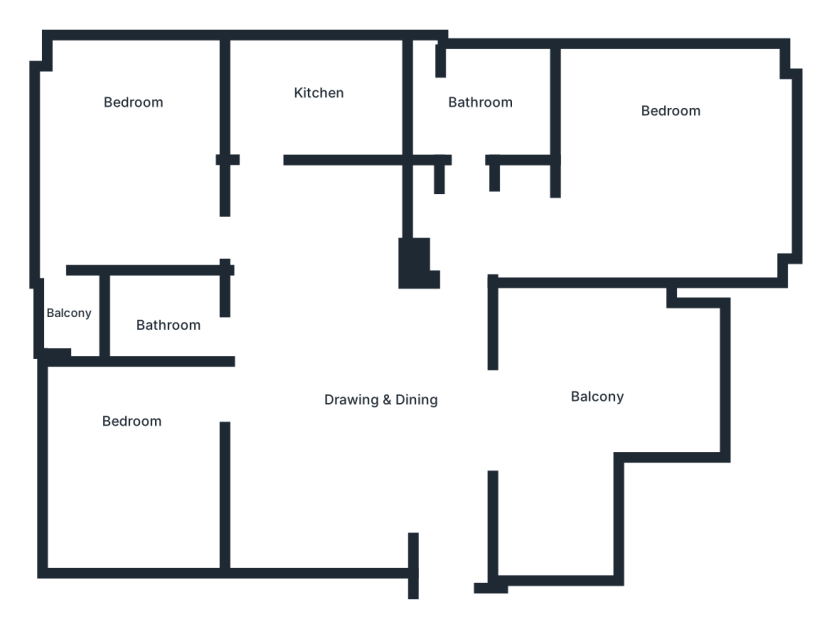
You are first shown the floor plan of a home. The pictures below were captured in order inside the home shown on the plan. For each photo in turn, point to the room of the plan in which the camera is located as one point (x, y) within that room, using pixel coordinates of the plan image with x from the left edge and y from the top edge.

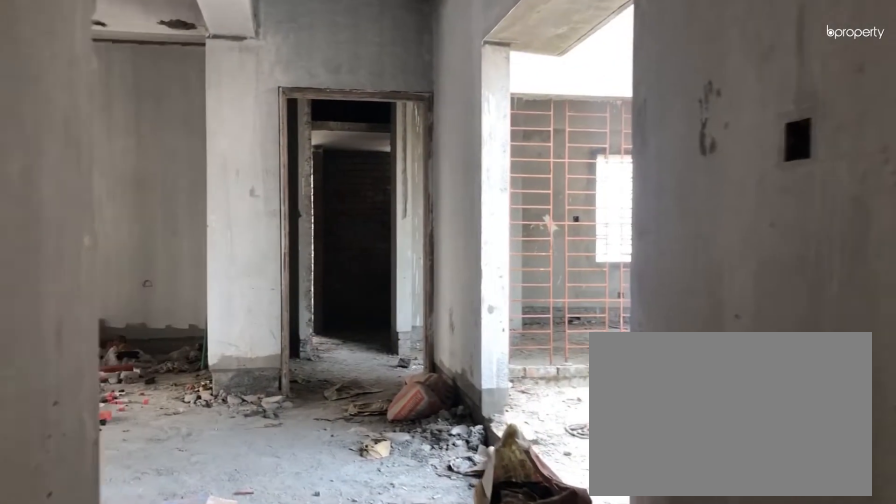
(451, 547)
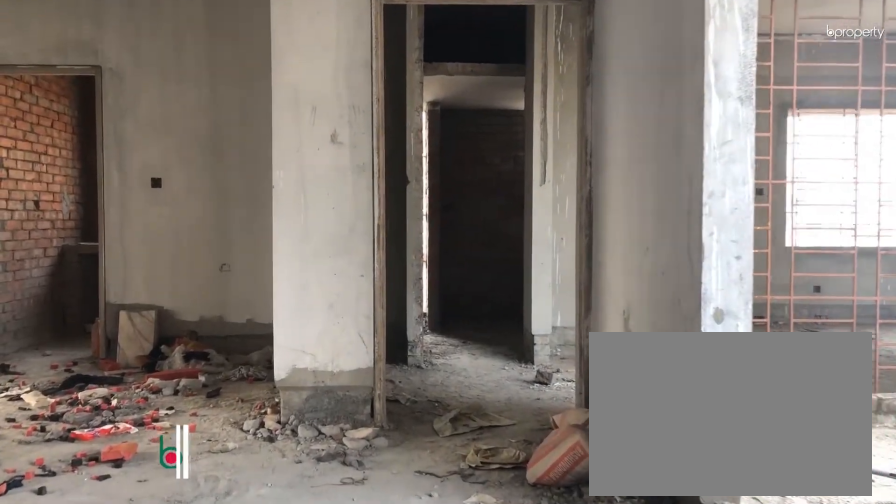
(375, 403)
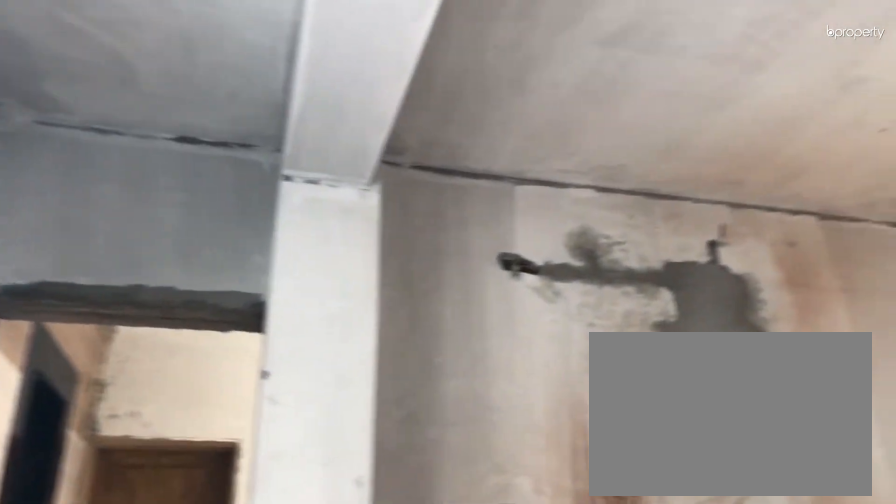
(374, 403)
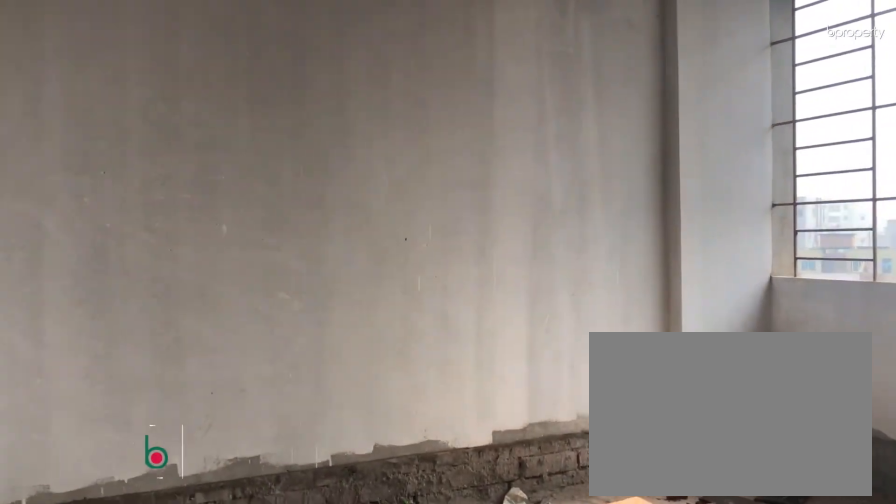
(131, 471)
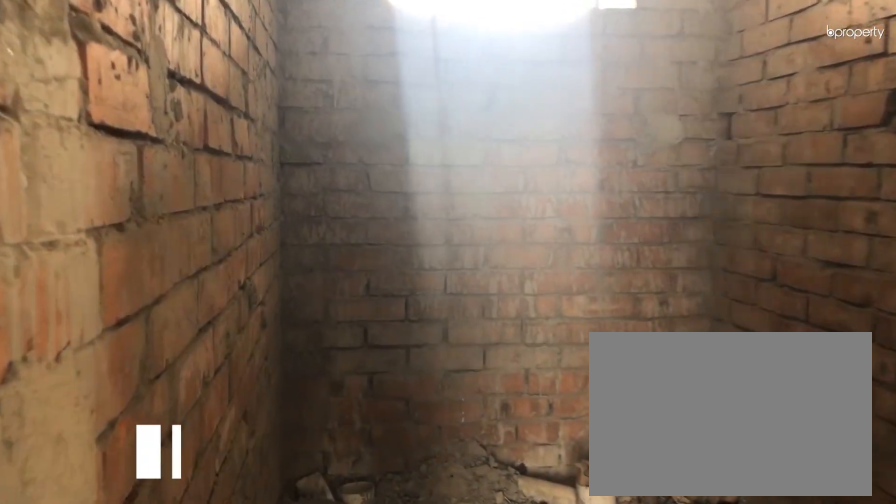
(165, 322)
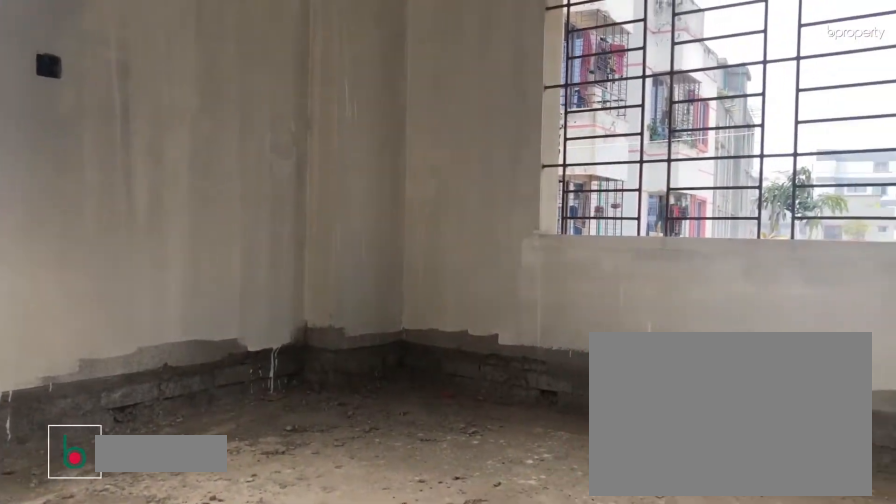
(127, 156)
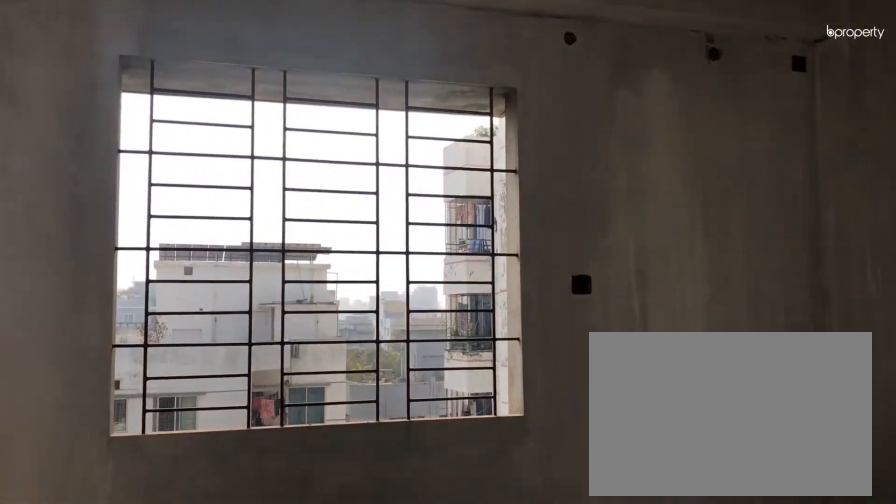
(127, 156)
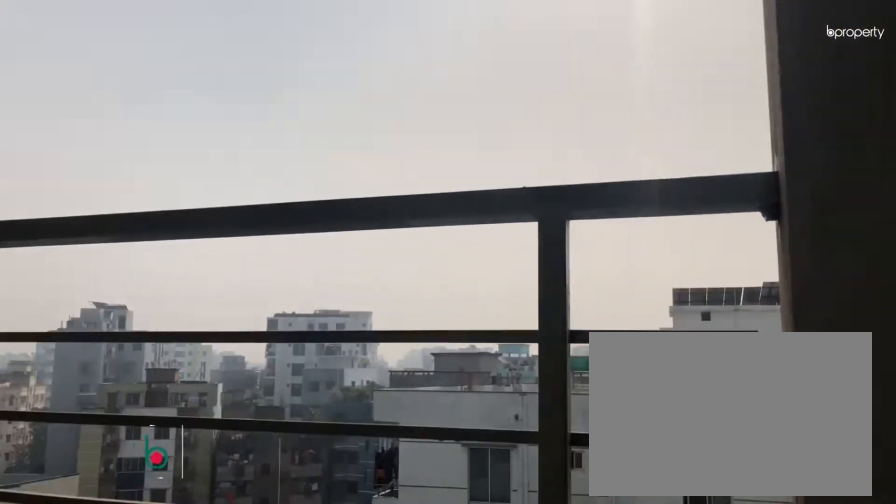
(71, 318)
